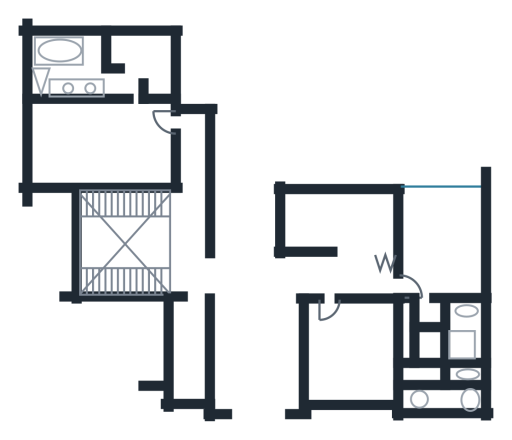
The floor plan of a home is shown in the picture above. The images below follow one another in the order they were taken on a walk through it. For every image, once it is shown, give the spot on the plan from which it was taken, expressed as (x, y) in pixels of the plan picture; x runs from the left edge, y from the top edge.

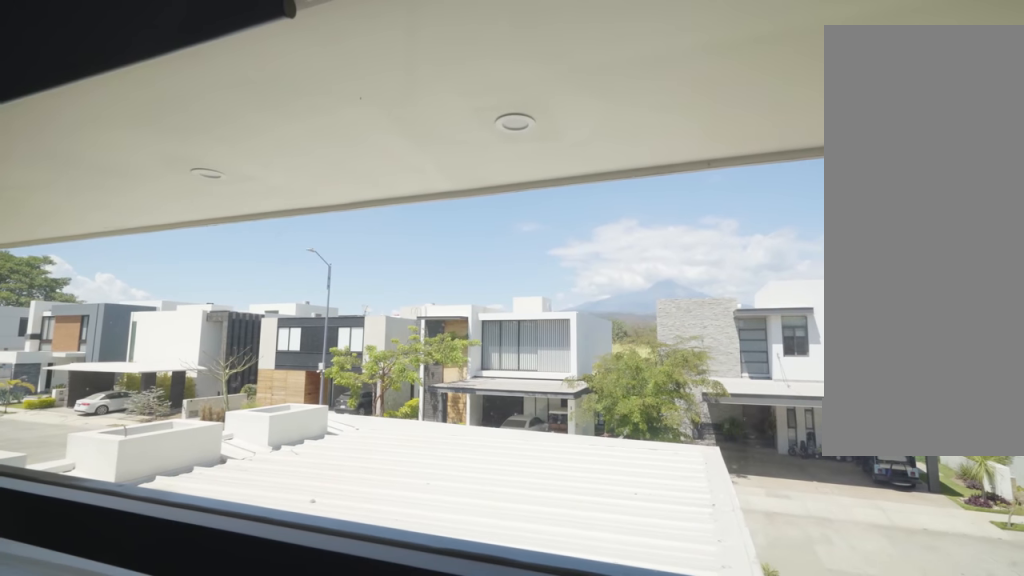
(353, 390)
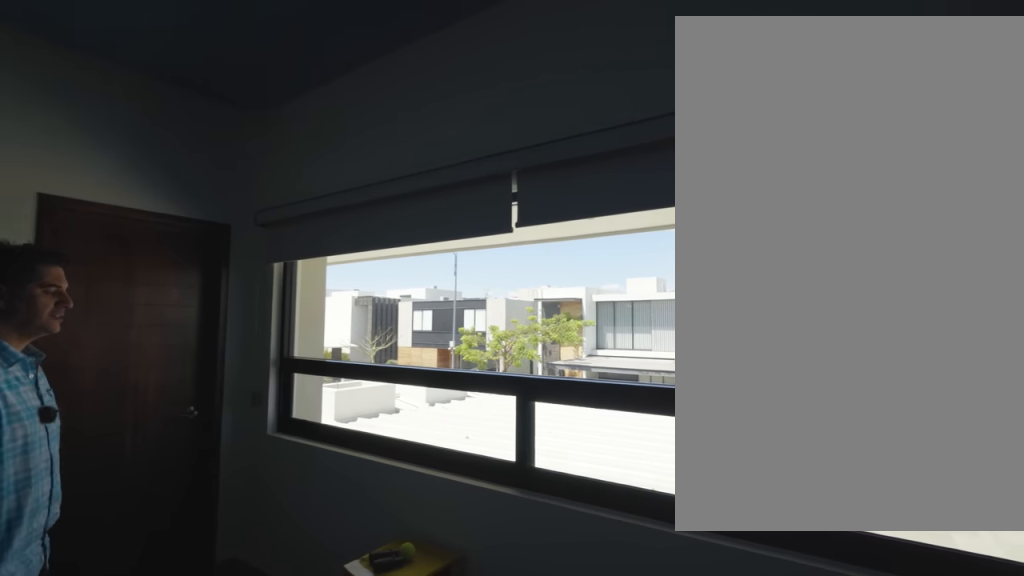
(351, 391)
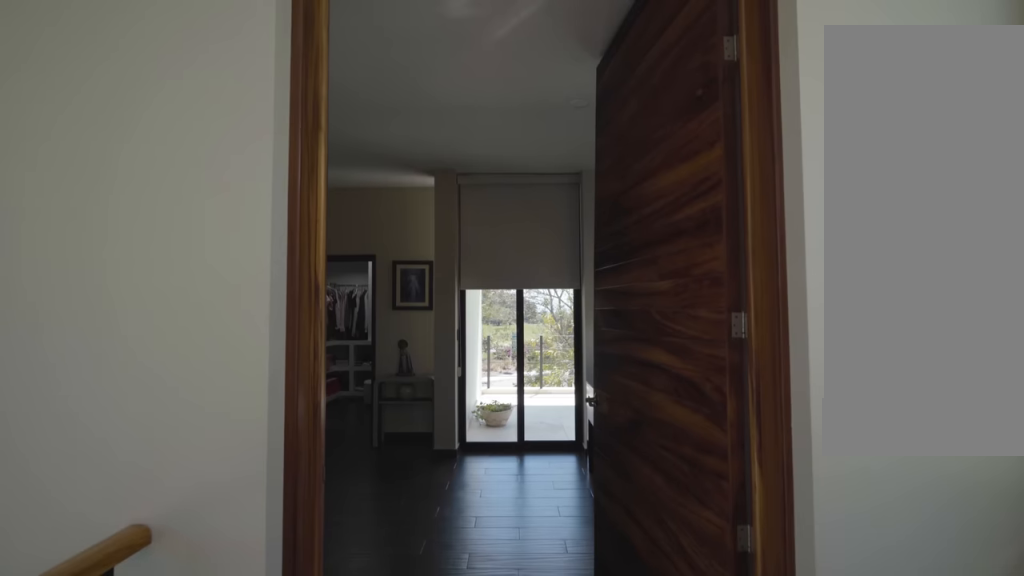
(191, 199)
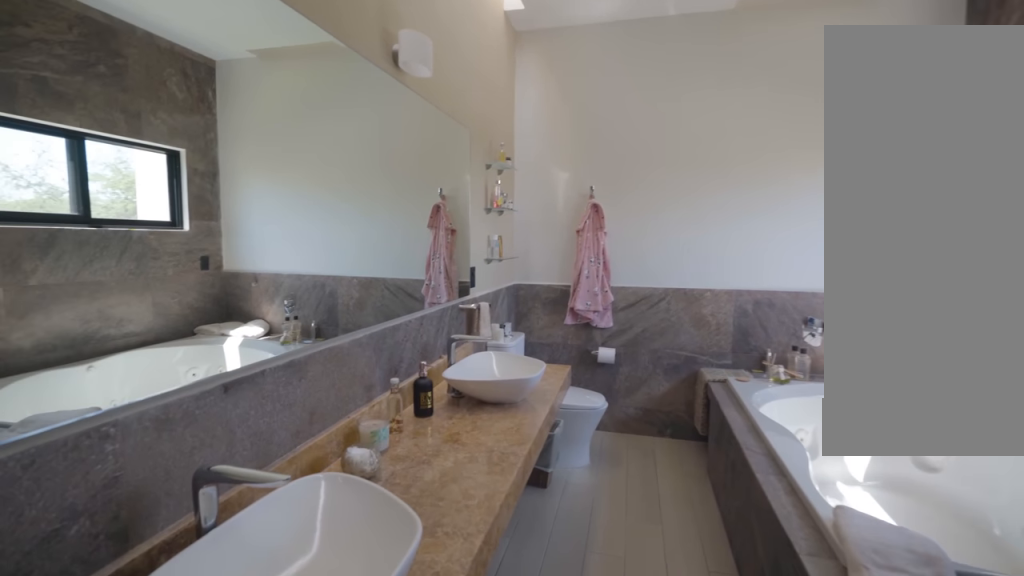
(123, 80)
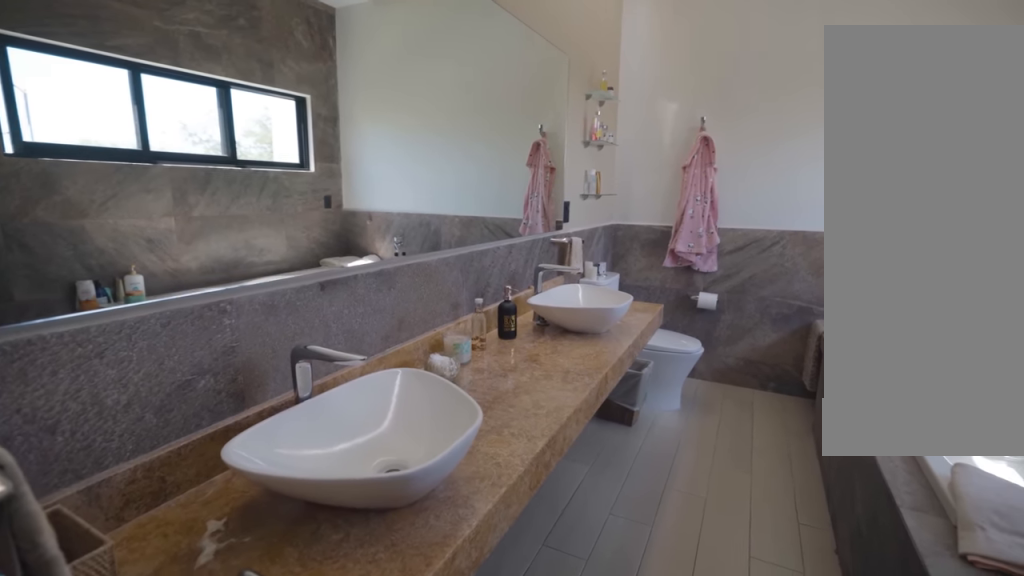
(93, 69)
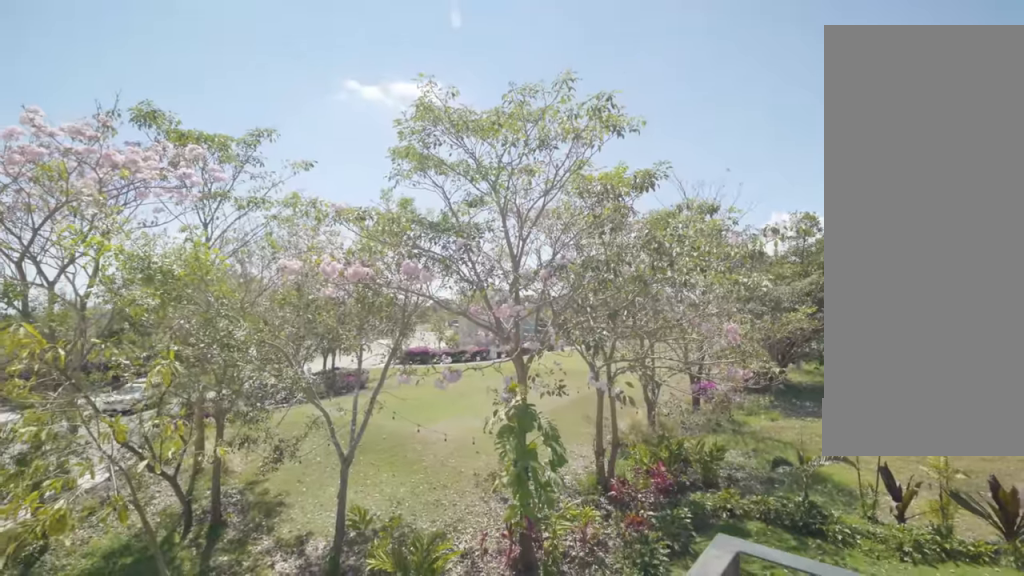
(200, 43)
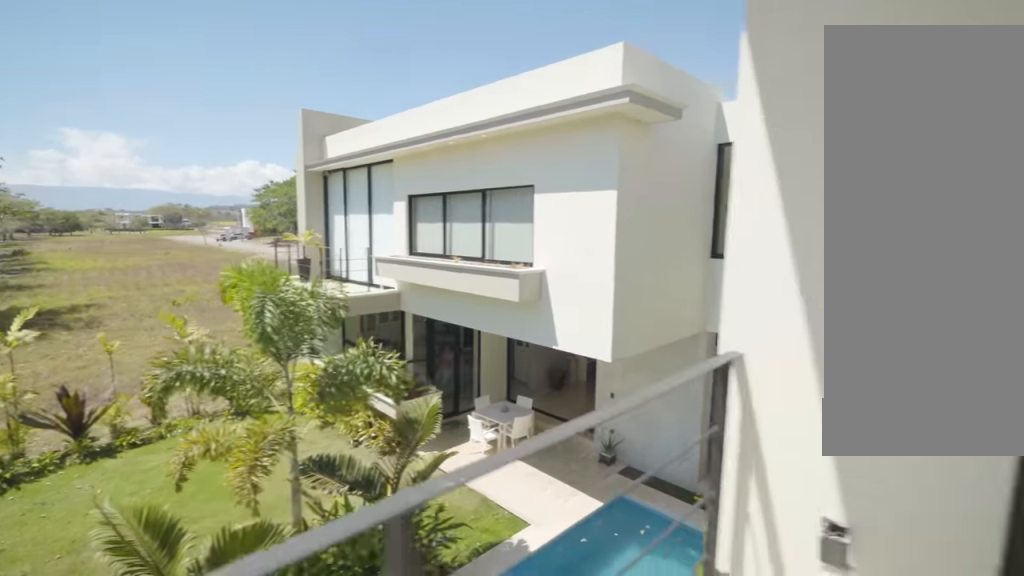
(207, 80)
